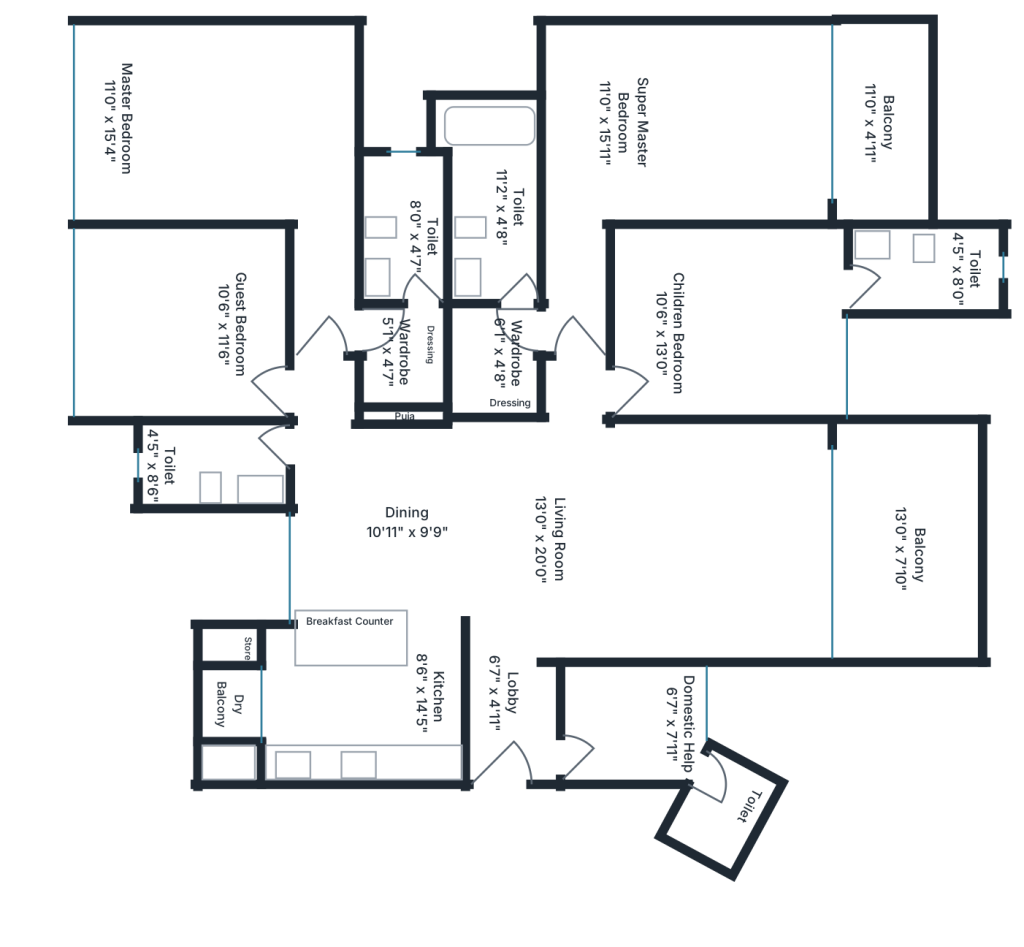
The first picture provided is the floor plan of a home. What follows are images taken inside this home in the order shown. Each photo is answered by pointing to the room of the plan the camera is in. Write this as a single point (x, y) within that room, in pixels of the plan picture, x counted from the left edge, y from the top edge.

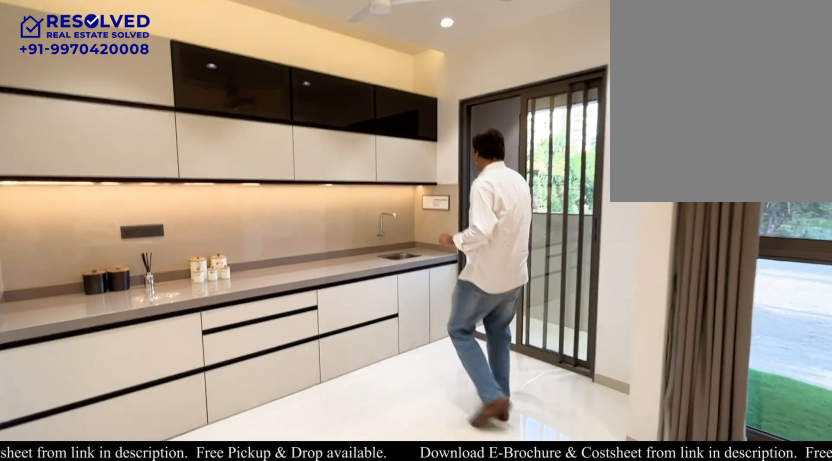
(364, 704)
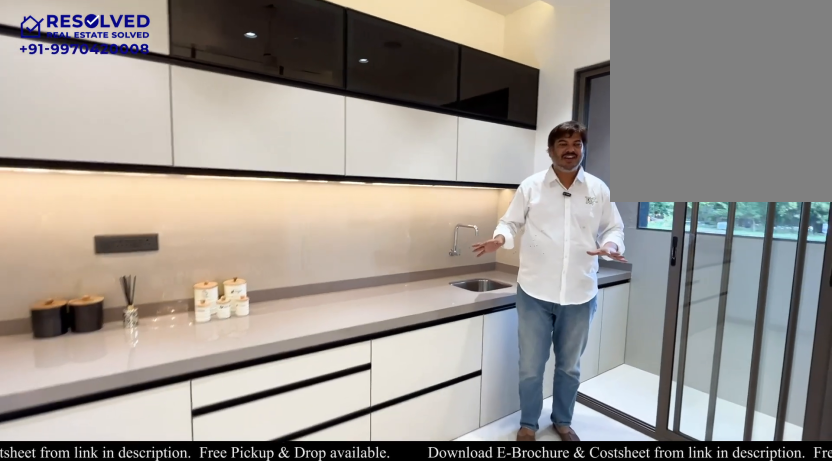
(364, 704)
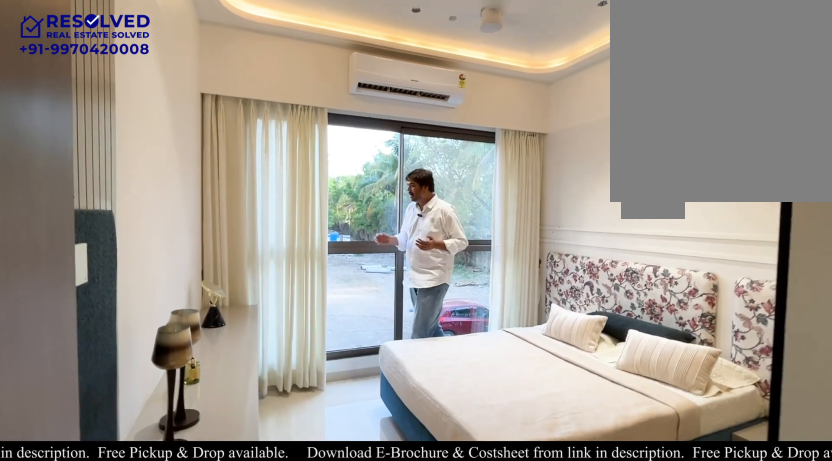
(186, 322)
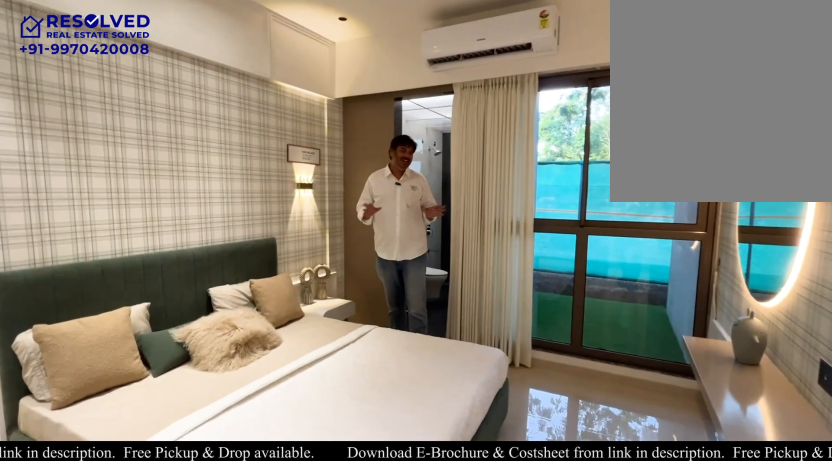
(730, 322)
